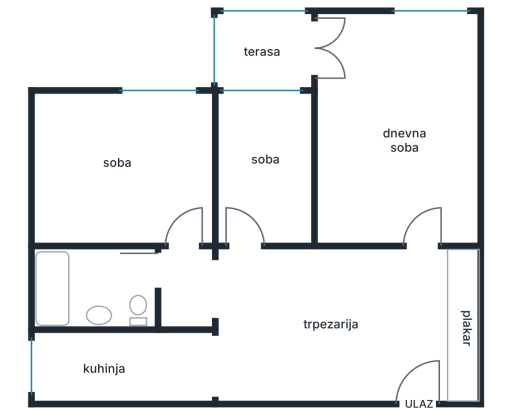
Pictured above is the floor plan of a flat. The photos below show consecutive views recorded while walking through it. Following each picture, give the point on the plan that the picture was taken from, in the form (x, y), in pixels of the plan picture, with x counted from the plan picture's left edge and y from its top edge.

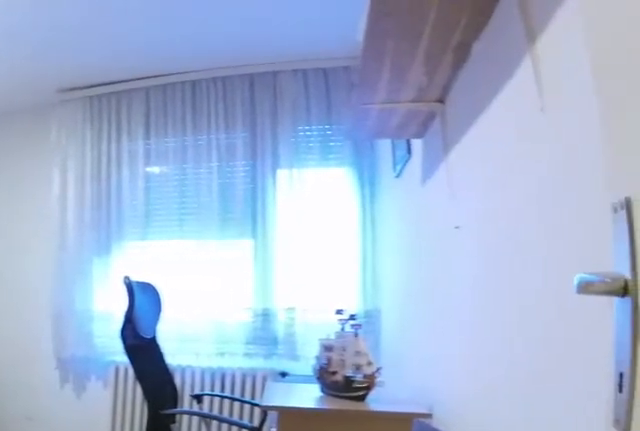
(187, 269)
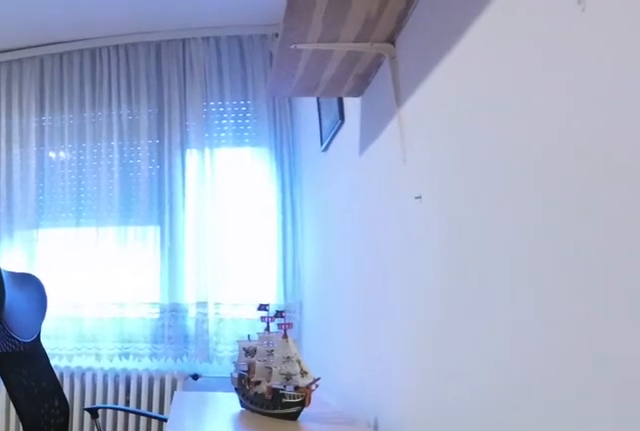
(189, 254)
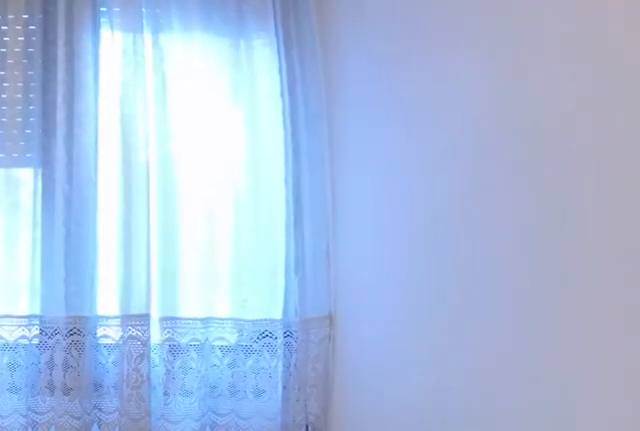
(191, 177)
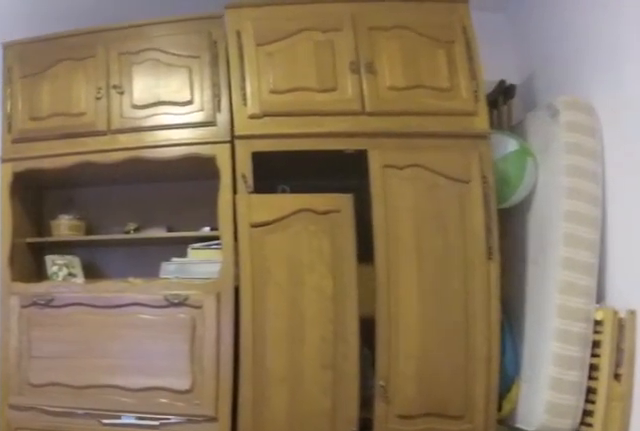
(121, 113)
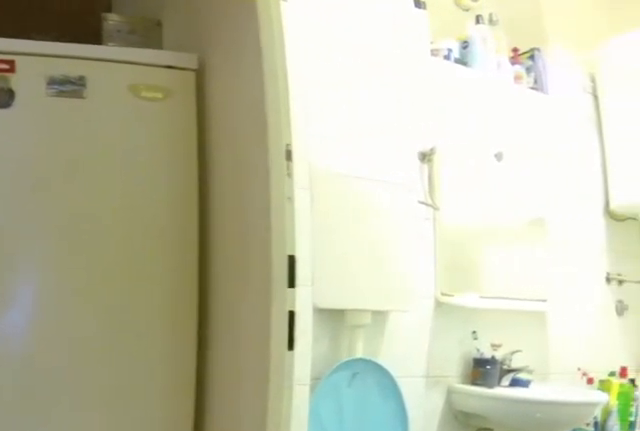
(185, 228)
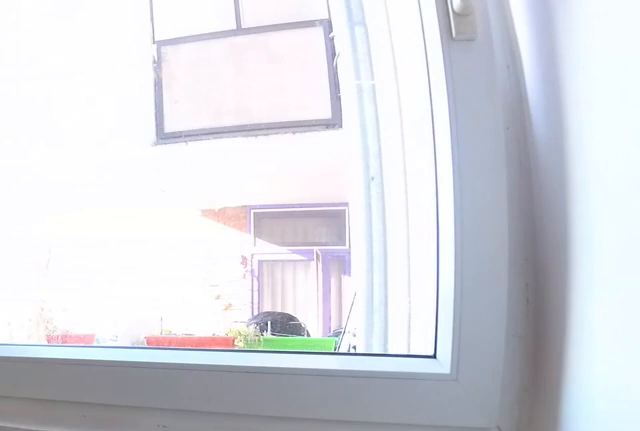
(73, 363)
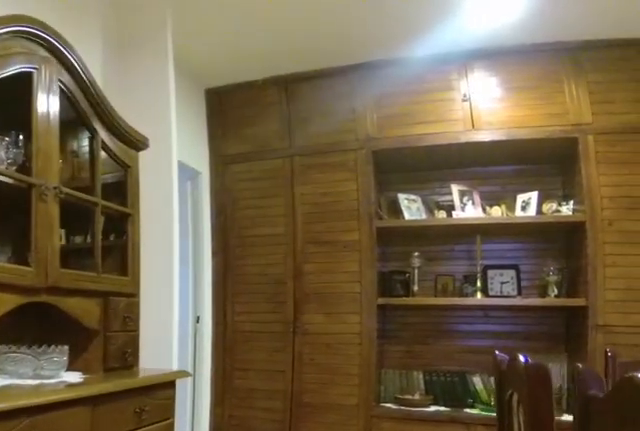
(281, 330)
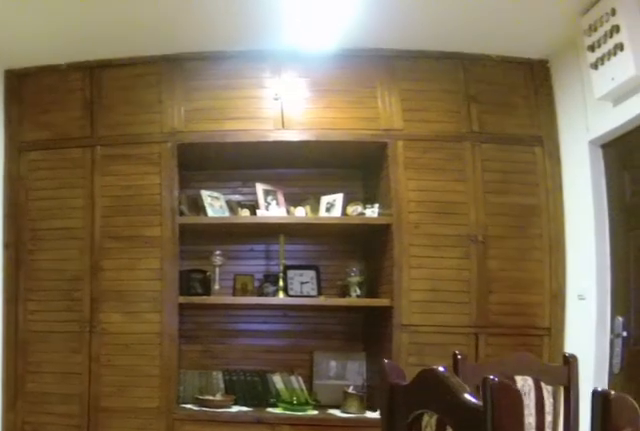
(313, 327)
